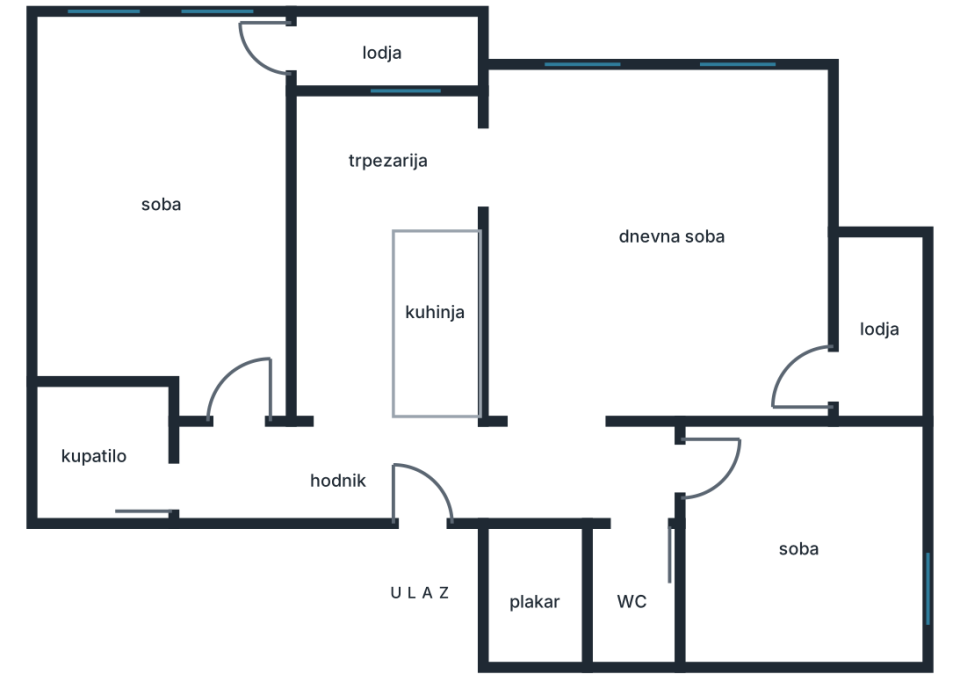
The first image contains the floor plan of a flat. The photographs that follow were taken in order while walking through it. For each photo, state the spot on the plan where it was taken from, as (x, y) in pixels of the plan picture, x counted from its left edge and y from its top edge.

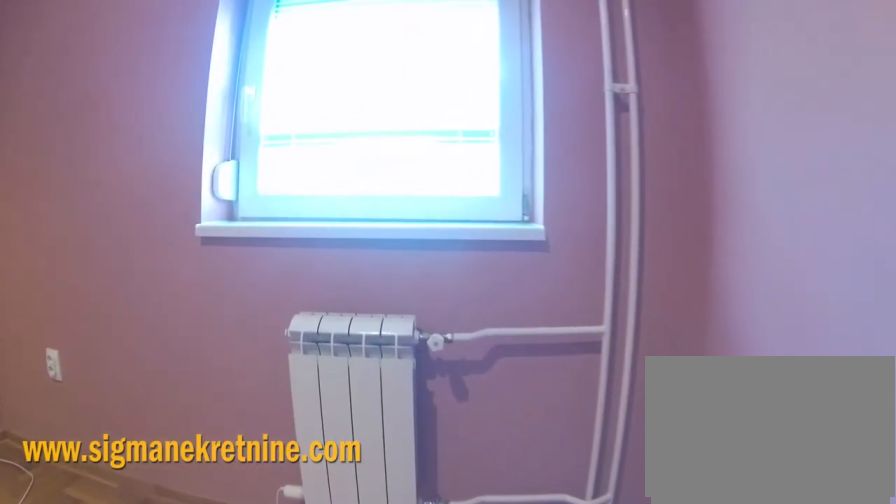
(819, 621)
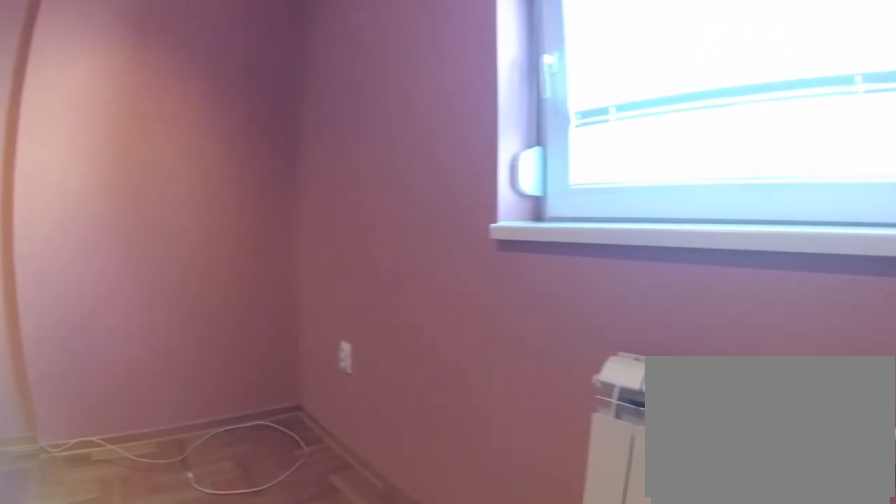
(859, 635)
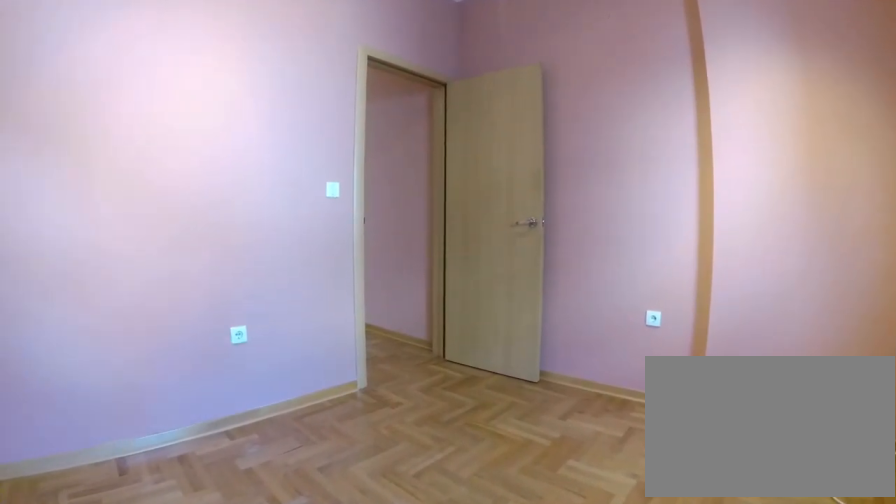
(861, 602)
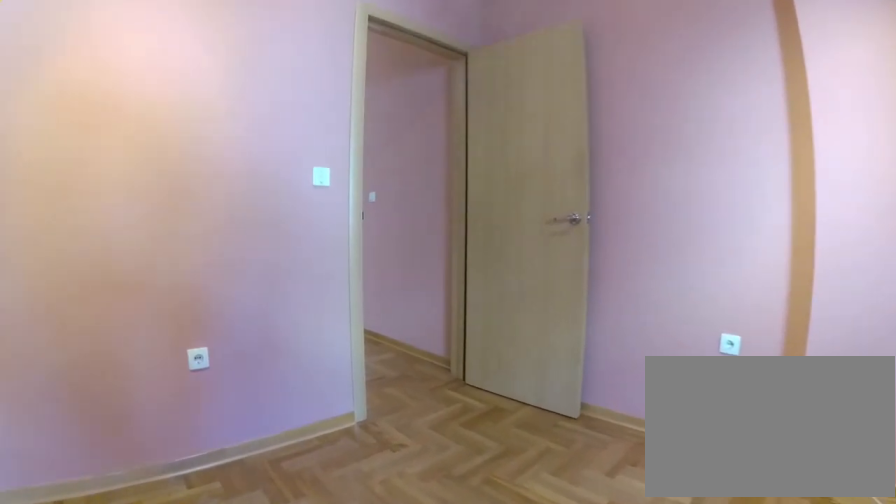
(820, 569)
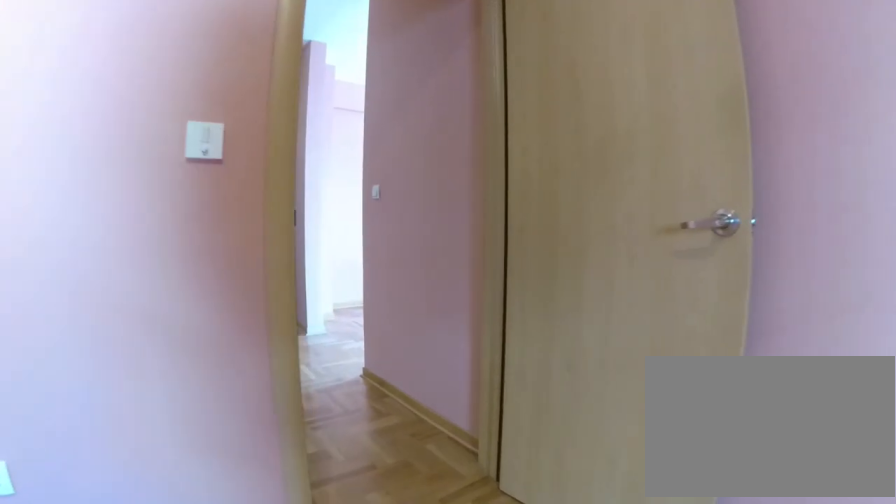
(745, 513)
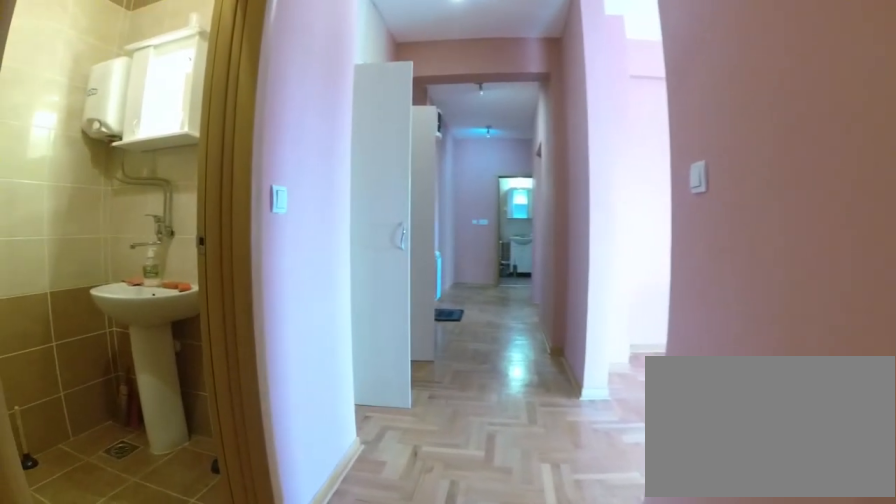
(681, 471)
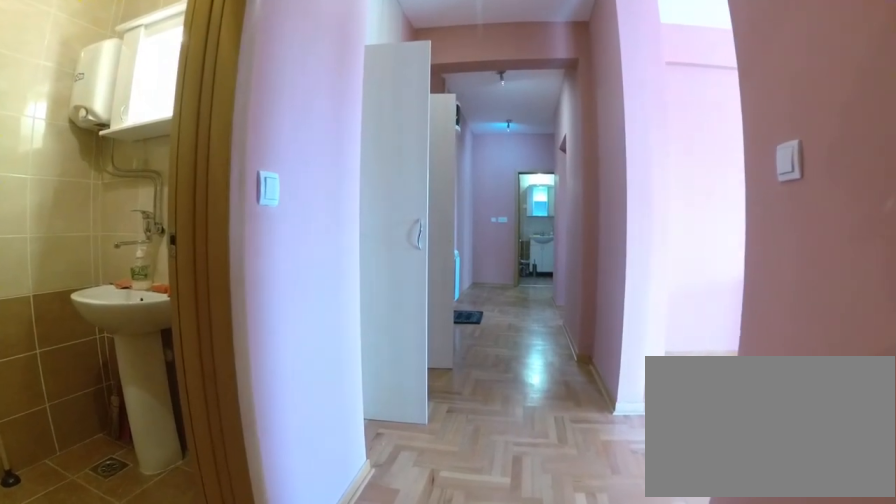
(644, 470)
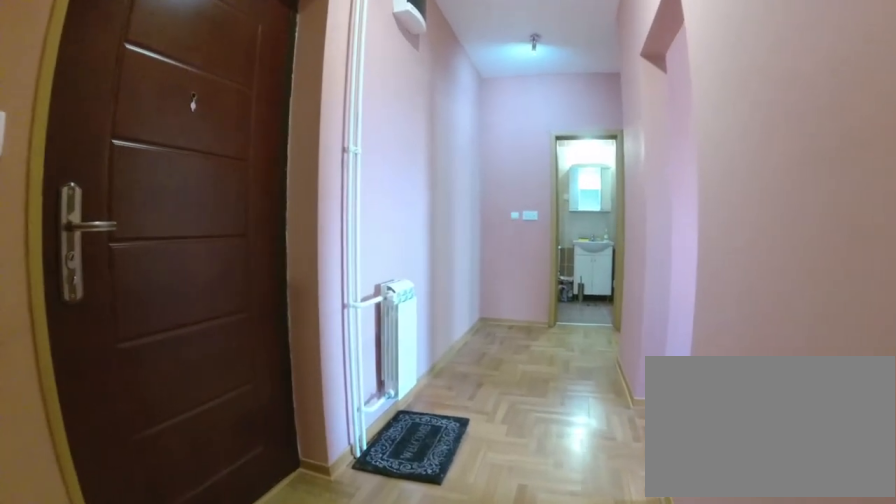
(530, 472)
